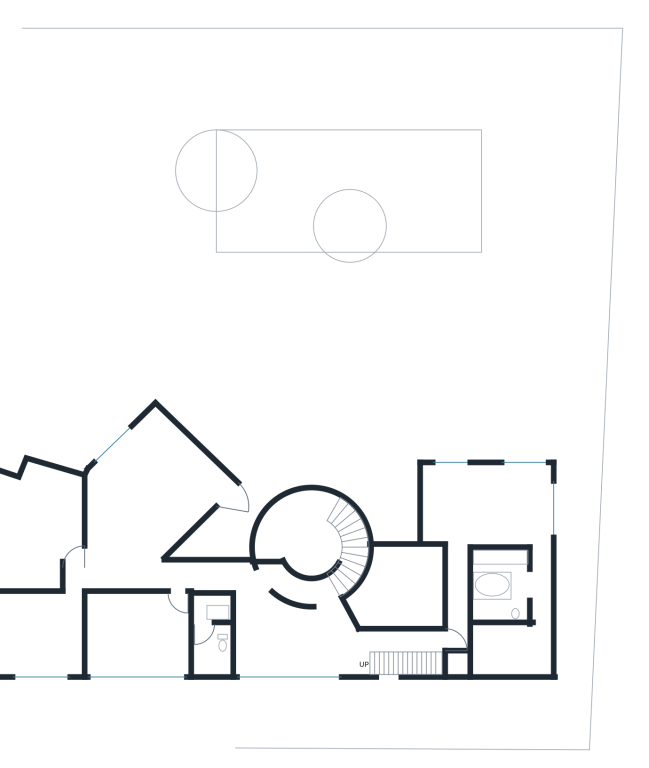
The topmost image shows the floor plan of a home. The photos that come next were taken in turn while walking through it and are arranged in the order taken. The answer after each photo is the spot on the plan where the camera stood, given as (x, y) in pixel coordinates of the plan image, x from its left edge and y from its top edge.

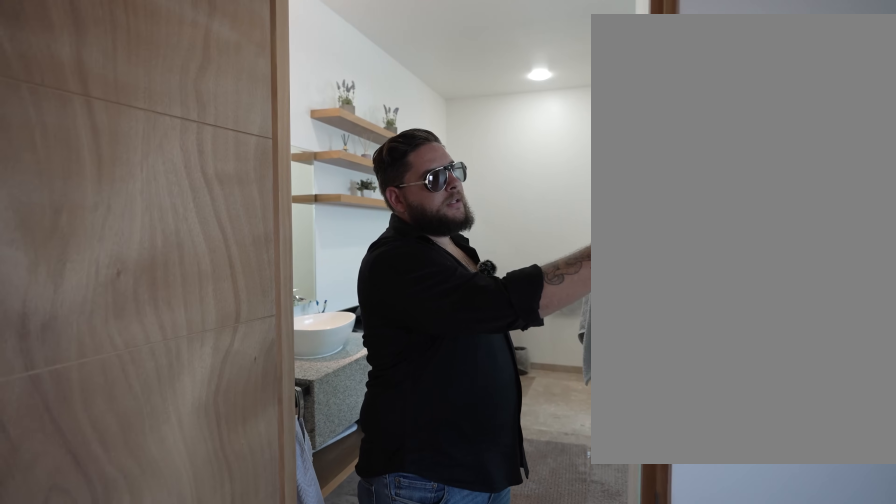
(506, 653)
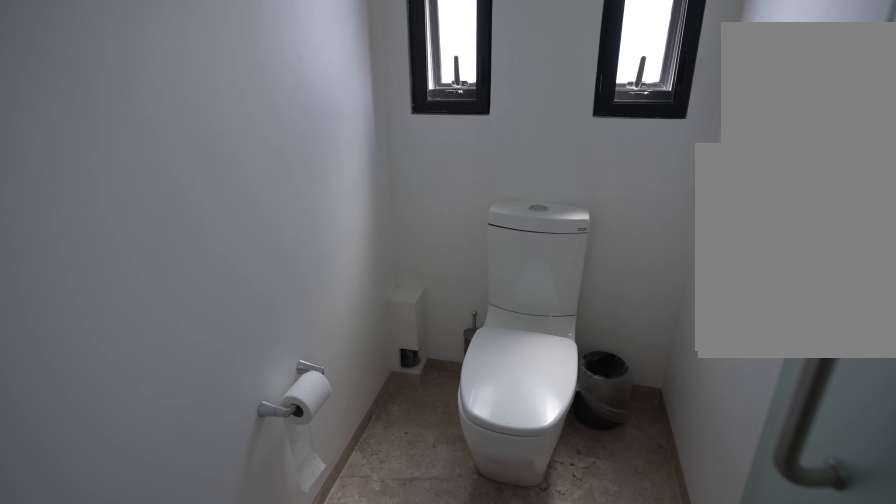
(516, 594)
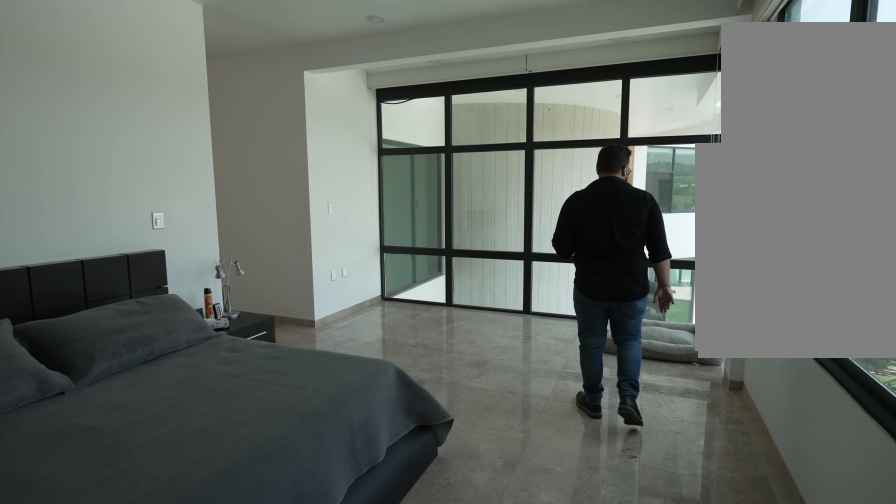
(514, 479)
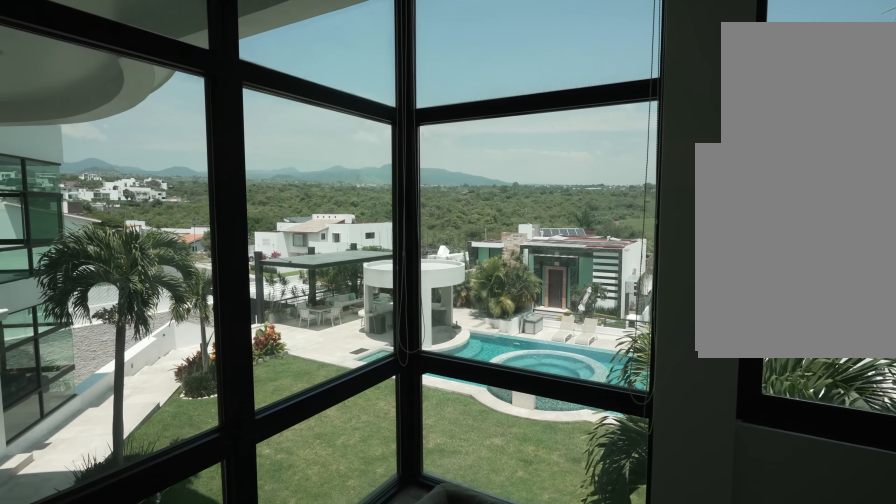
(476, 480)
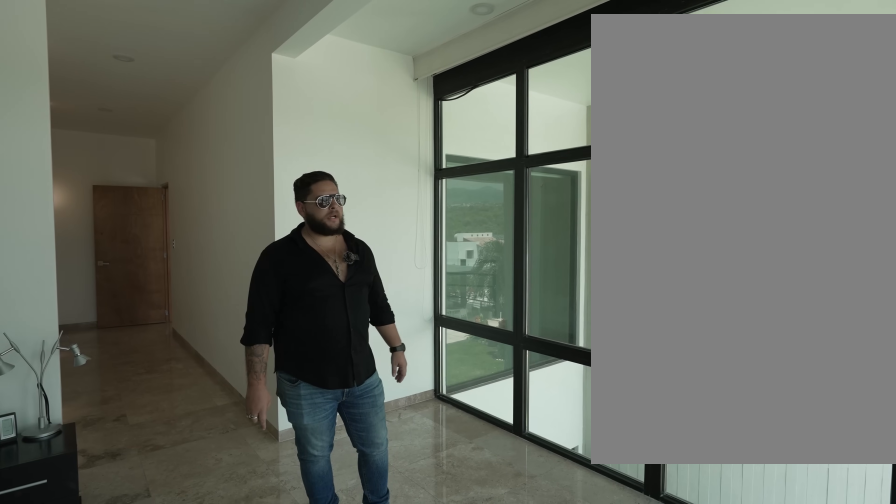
(476, 480)
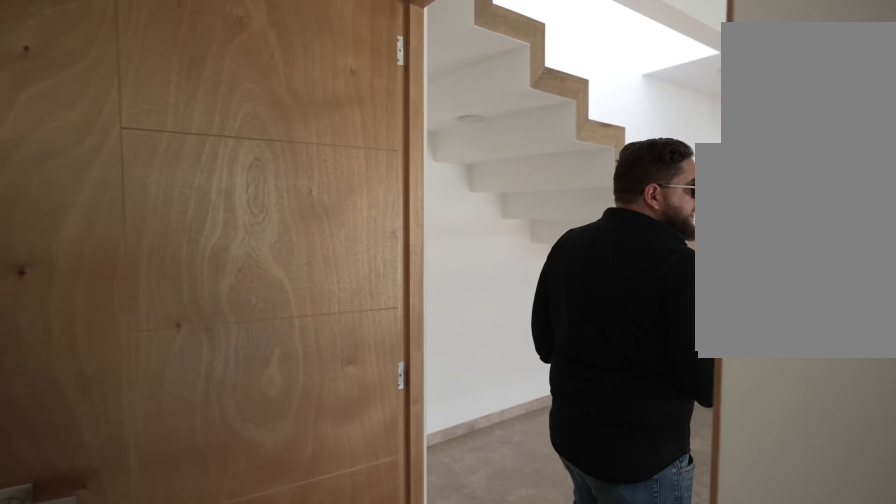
(453, 594)
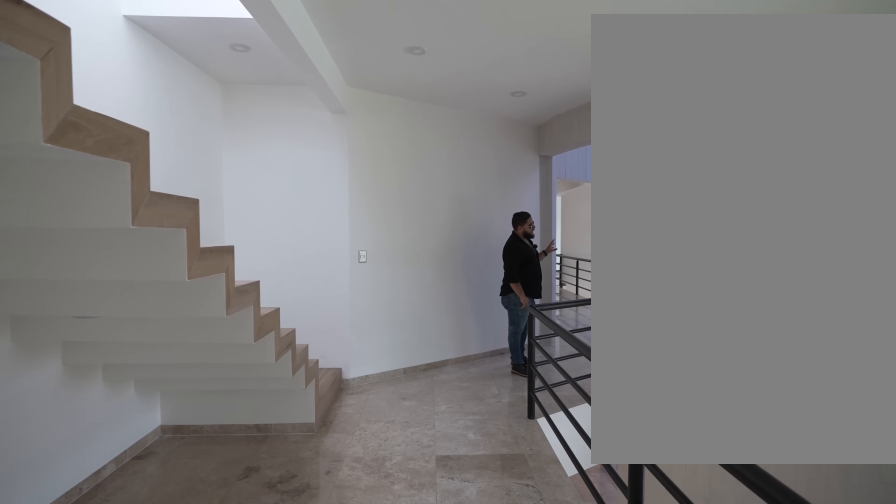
(420, 638)
